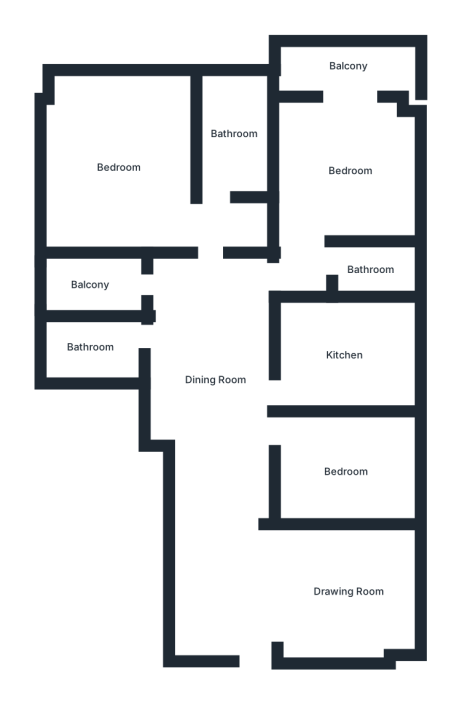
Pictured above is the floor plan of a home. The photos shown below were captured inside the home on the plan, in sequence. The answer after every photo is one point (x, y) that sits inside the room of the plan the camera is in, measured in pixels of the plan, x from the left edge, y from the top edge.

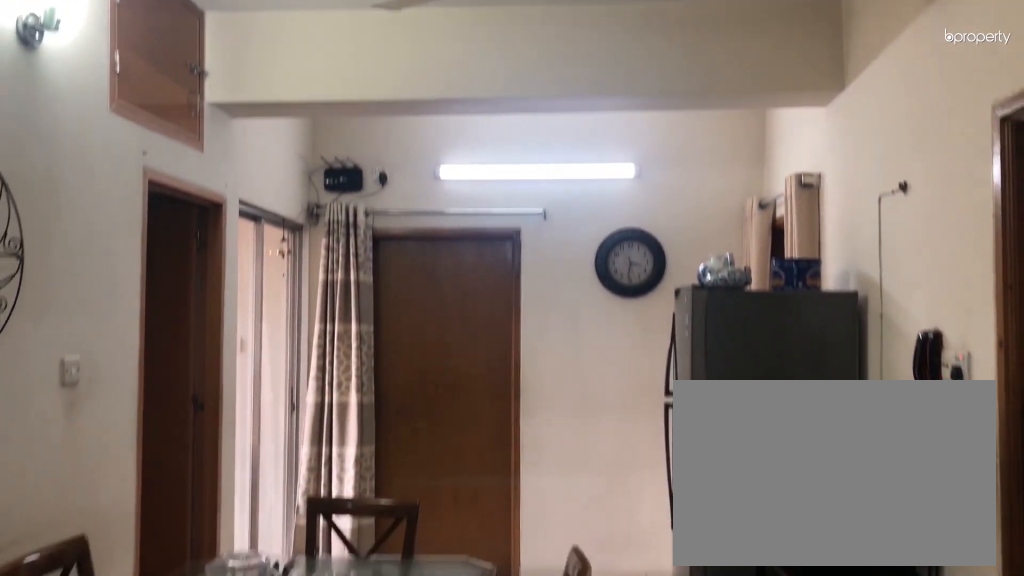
(217, 382)
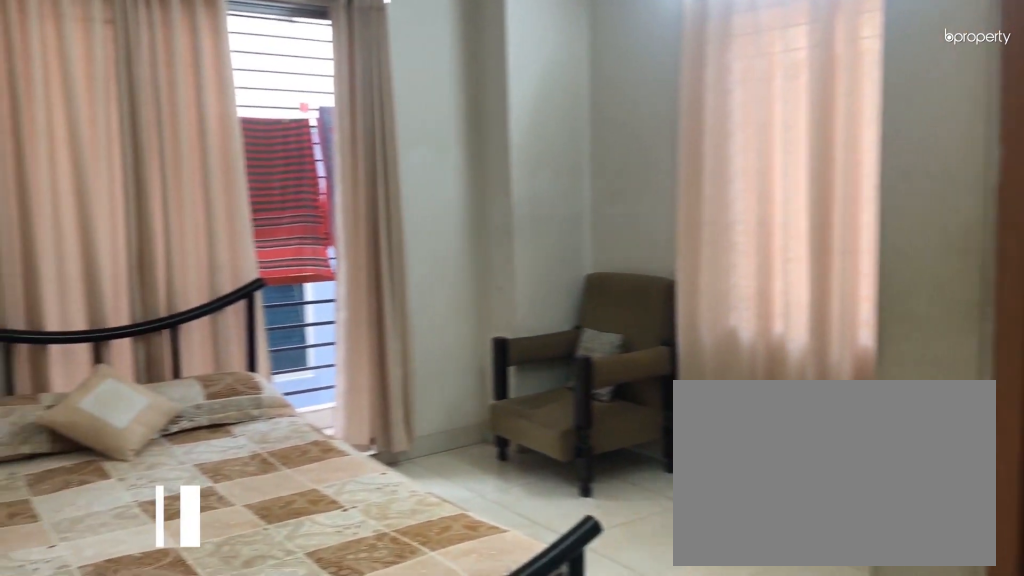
(347, 174)
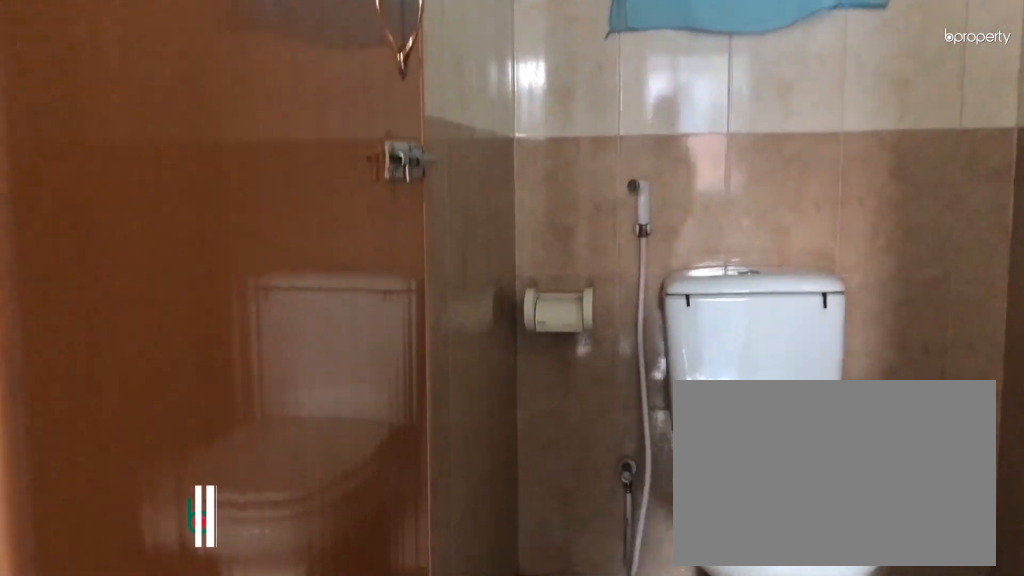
(372, 271)
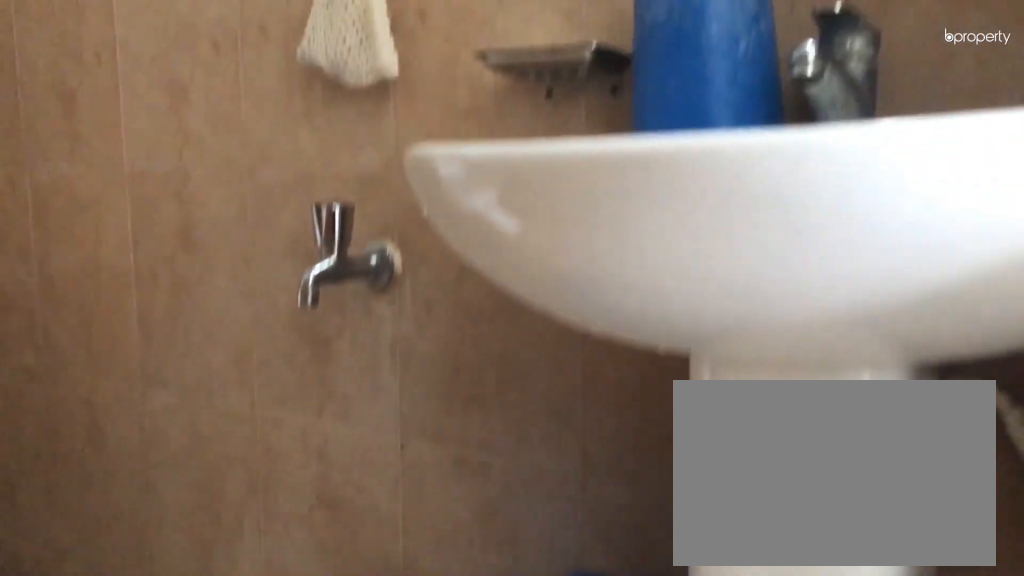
(372, 271)
